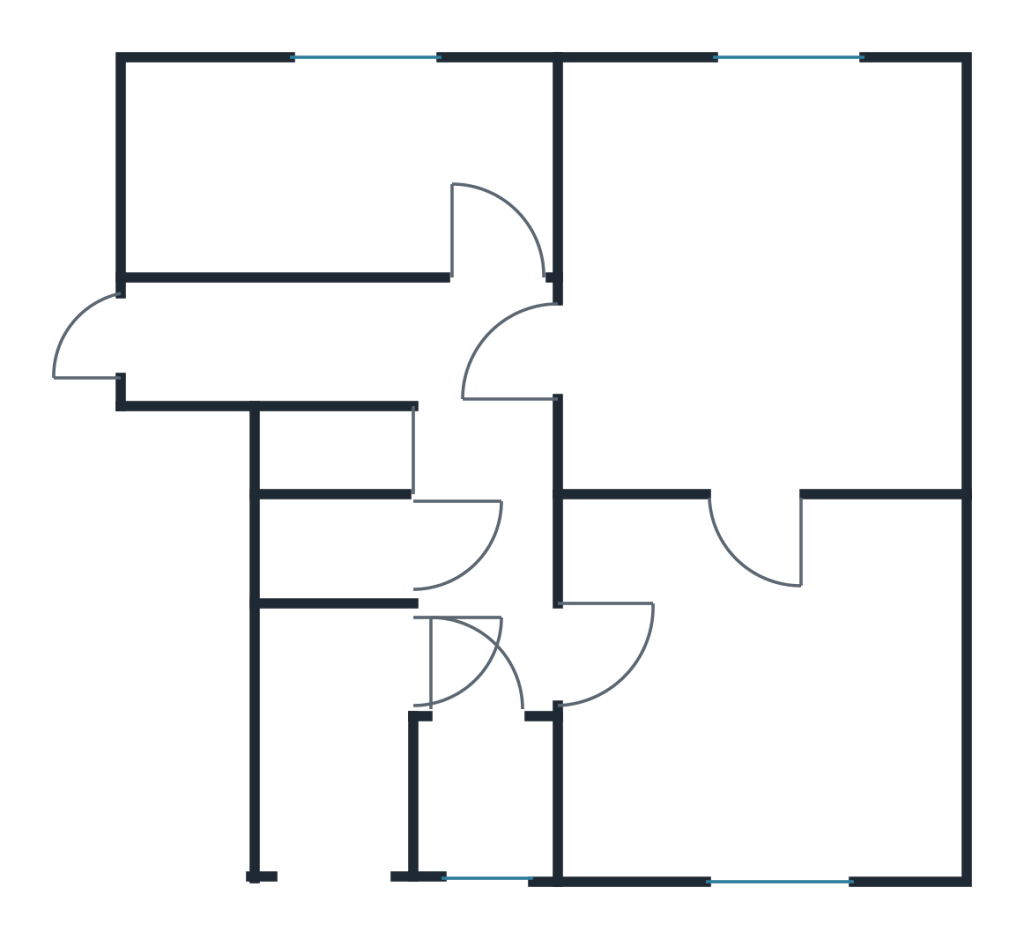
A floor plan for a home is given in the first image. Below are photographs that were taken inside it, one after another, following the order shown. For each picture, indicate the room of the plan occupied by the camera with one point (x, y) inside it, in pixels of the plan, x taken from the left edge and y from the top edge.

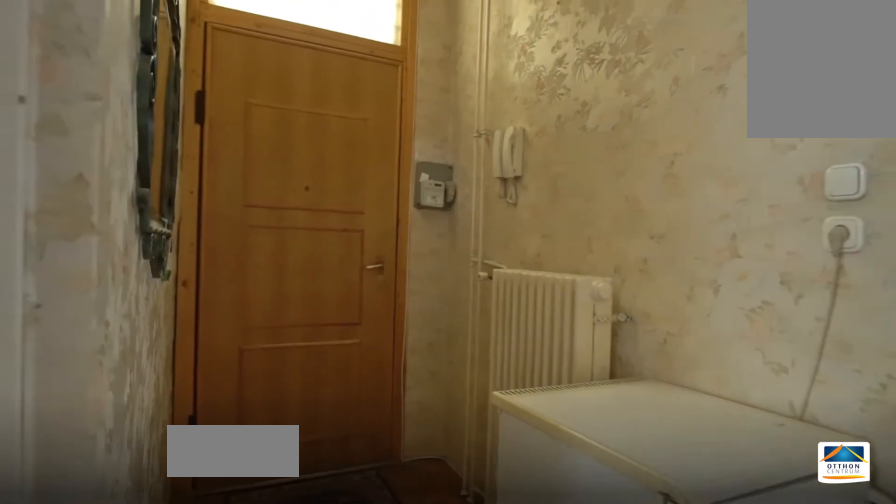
(333, 344)
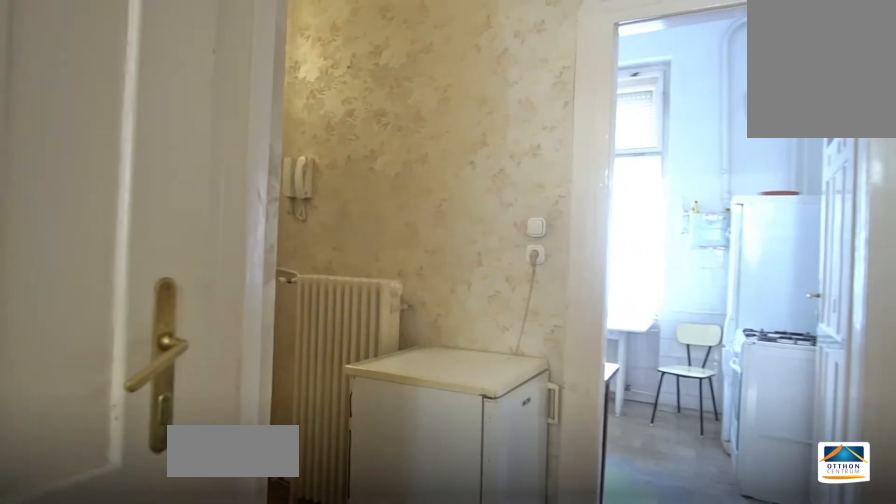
(334, 345)
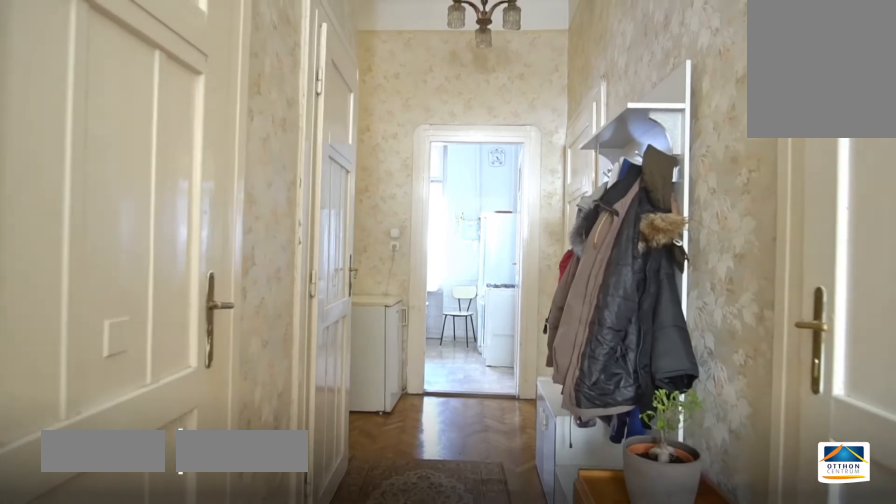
(488, 548)
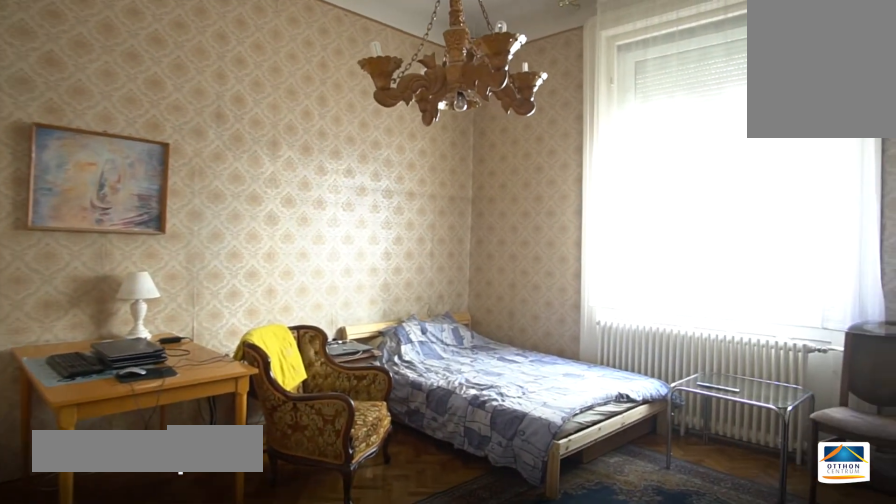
(784, 717)
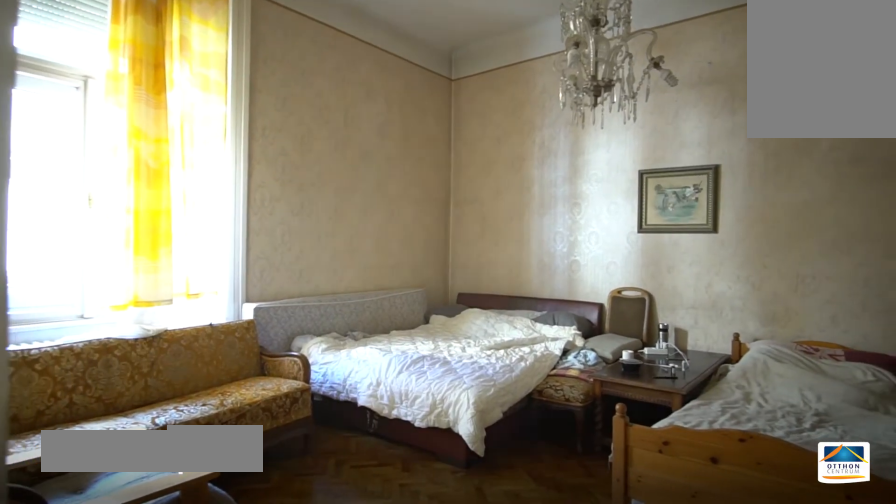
(783, 284)
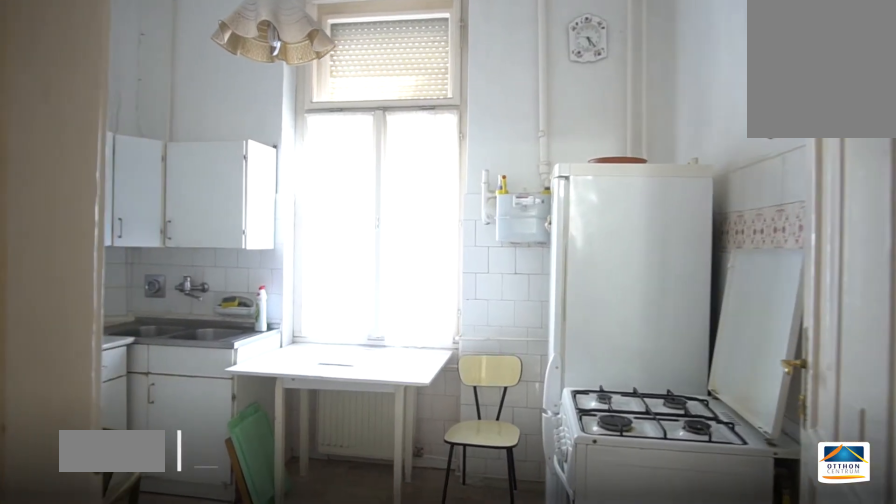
(339, 178)
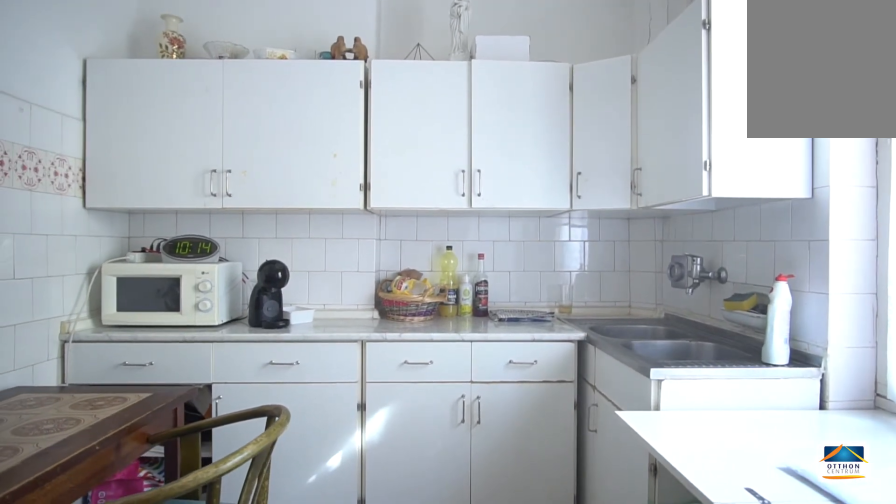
(341, 177)
